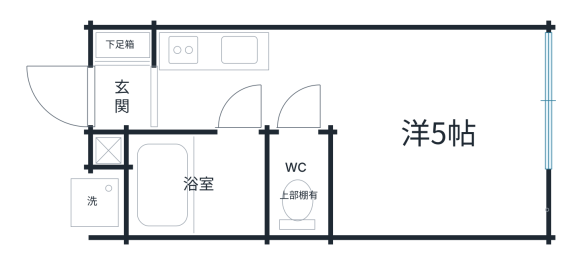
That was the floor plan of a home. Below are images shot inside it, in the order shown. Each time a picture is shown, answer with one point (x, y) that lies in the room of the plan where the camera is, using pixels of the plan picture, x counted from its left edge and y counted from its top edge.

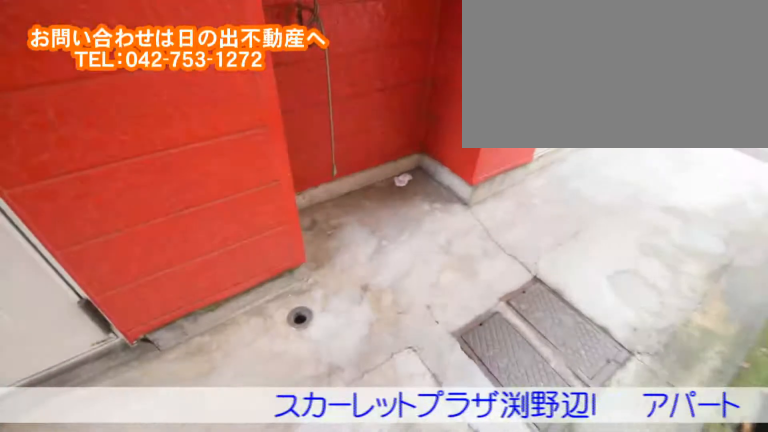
(72, 208)
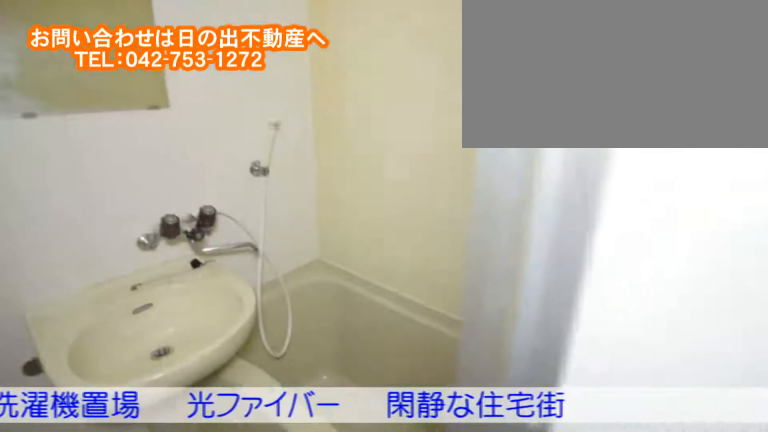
(229, 175)
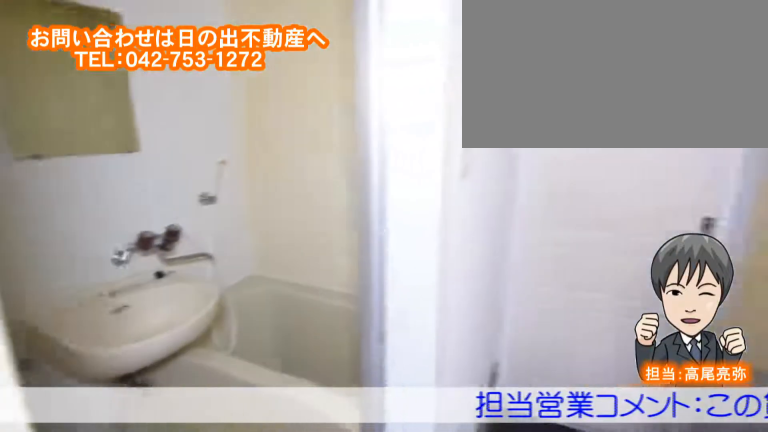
(229, 176)
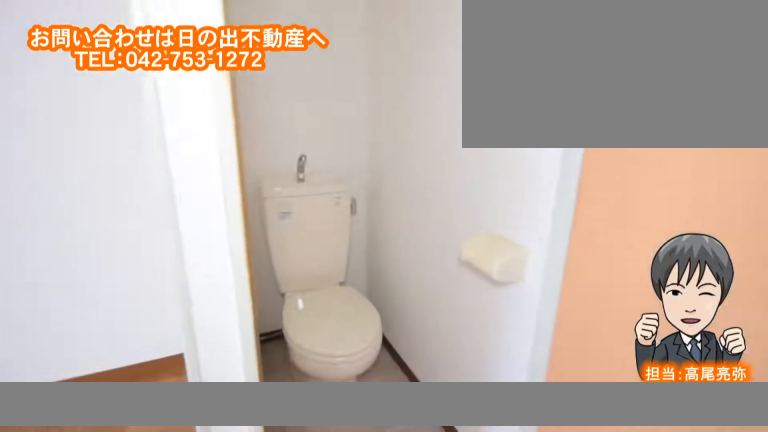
(298, 185)
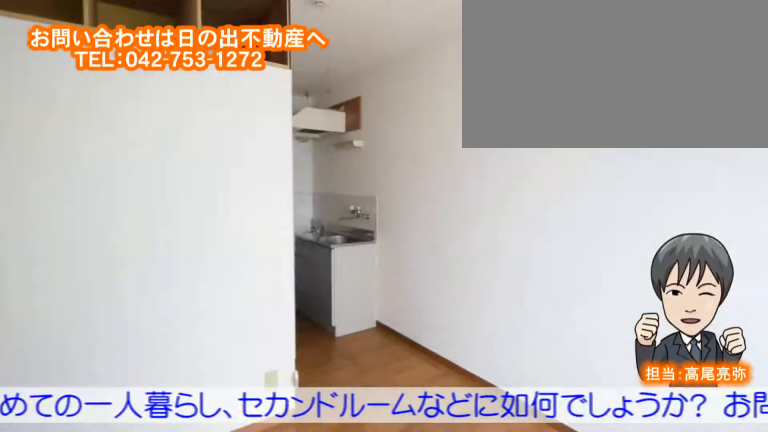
(445, 160)
